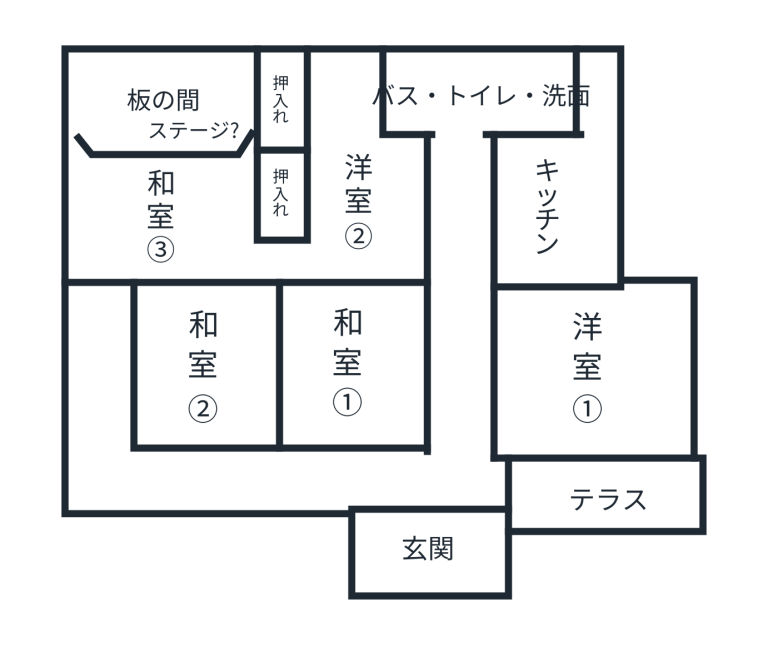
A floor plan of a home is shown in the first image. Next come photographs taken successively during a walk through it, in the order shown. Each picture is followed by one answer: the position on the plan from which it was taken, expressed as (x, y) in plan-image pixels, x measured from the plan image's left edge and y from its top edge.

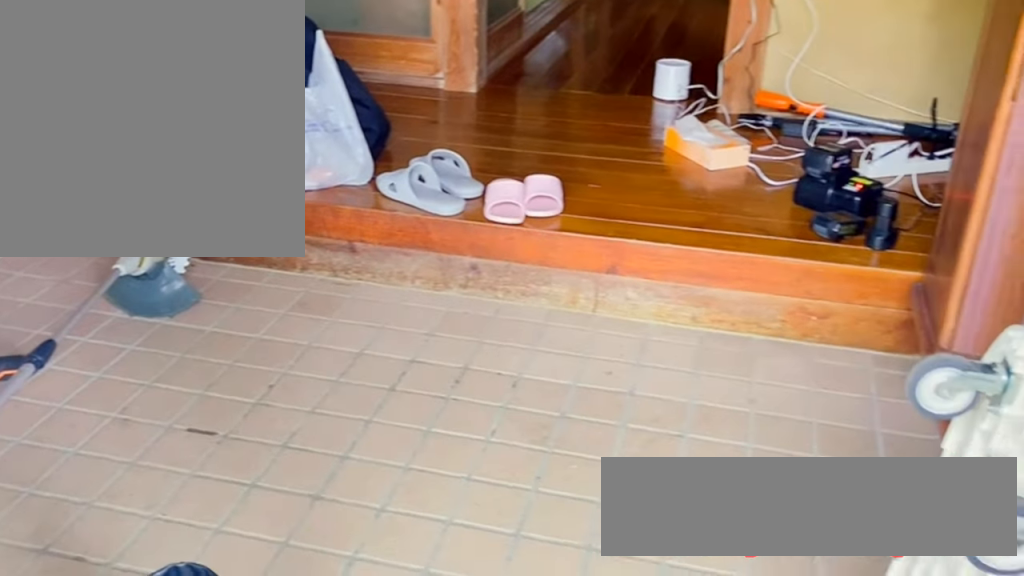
(432, 535)
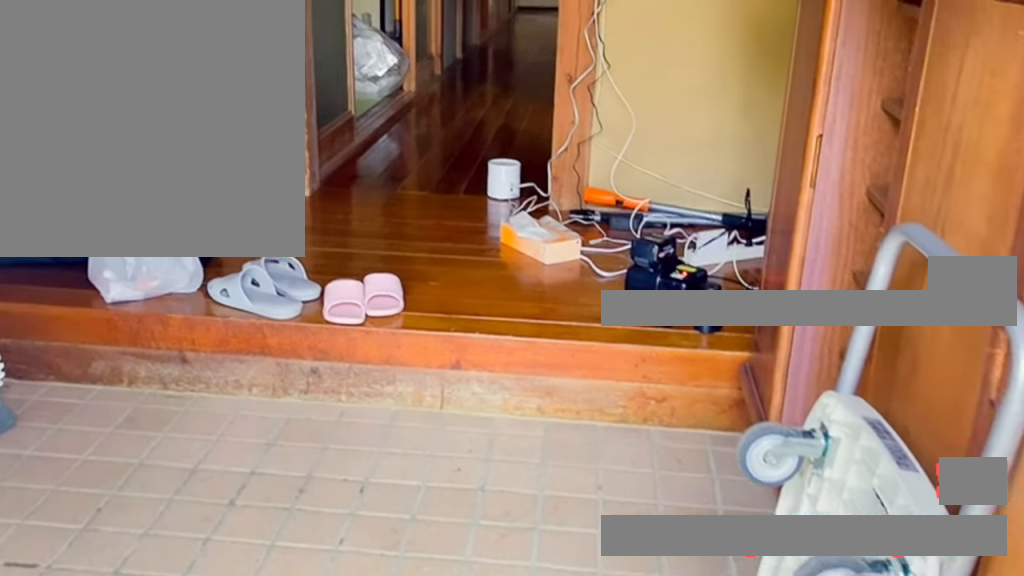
(434, 525)
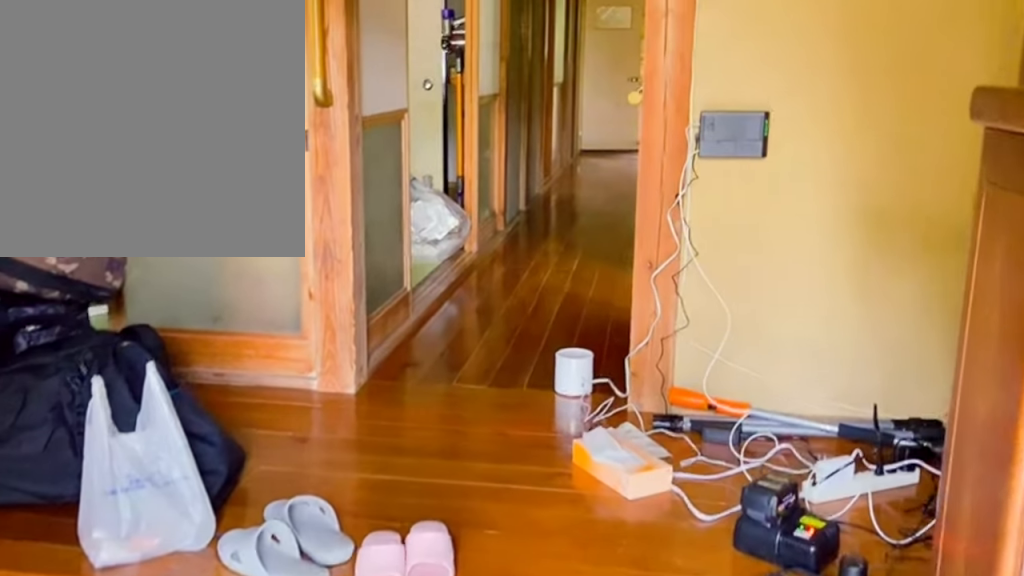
(436, 518)
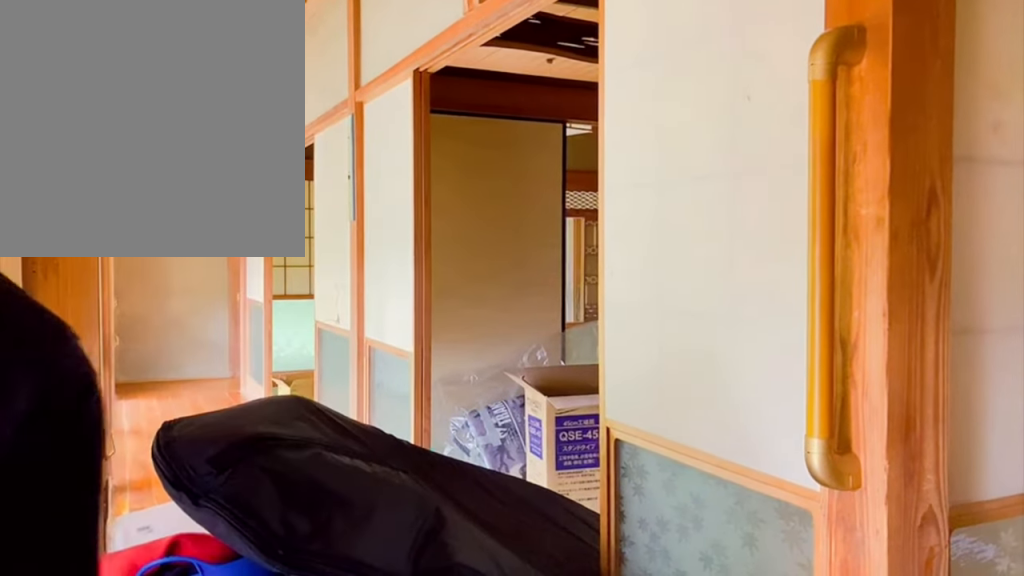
(437, 436)
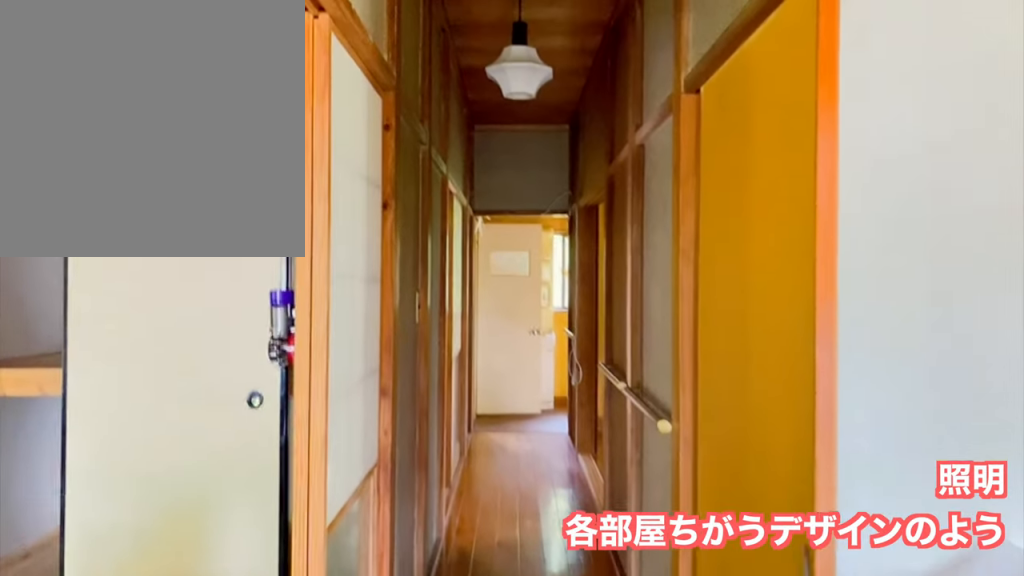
(452, 376)
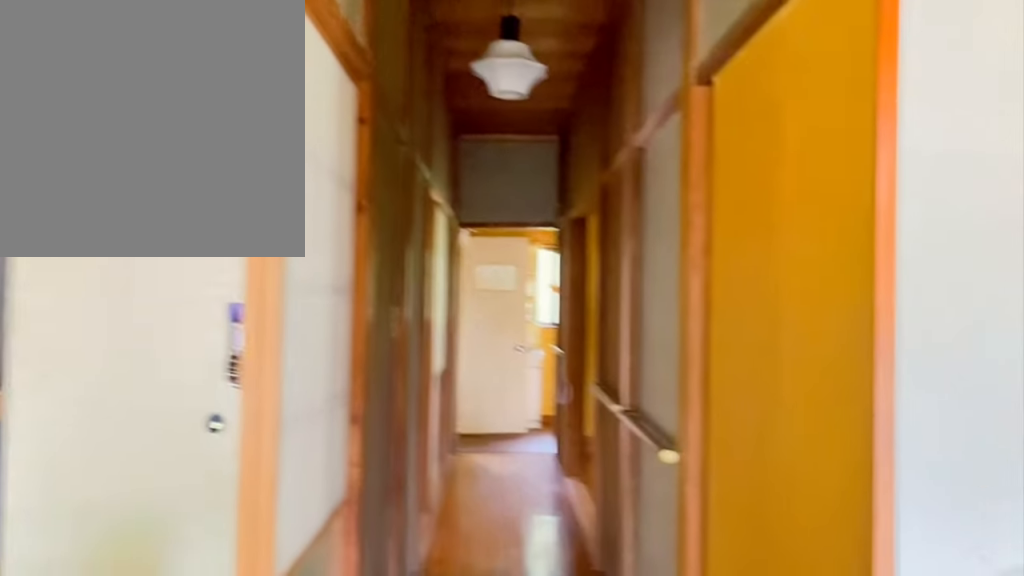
(475, 366)
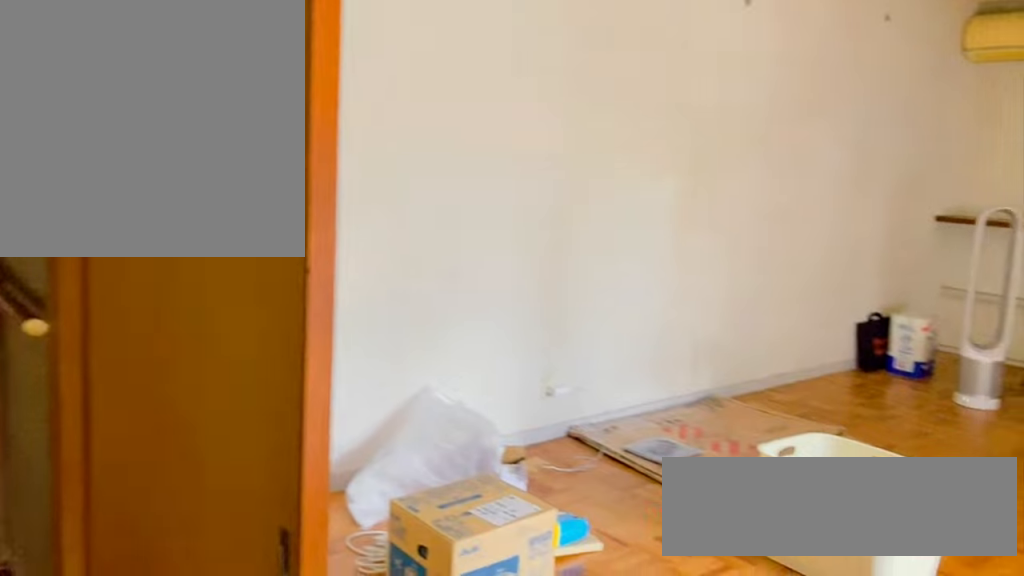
(487, 365)
